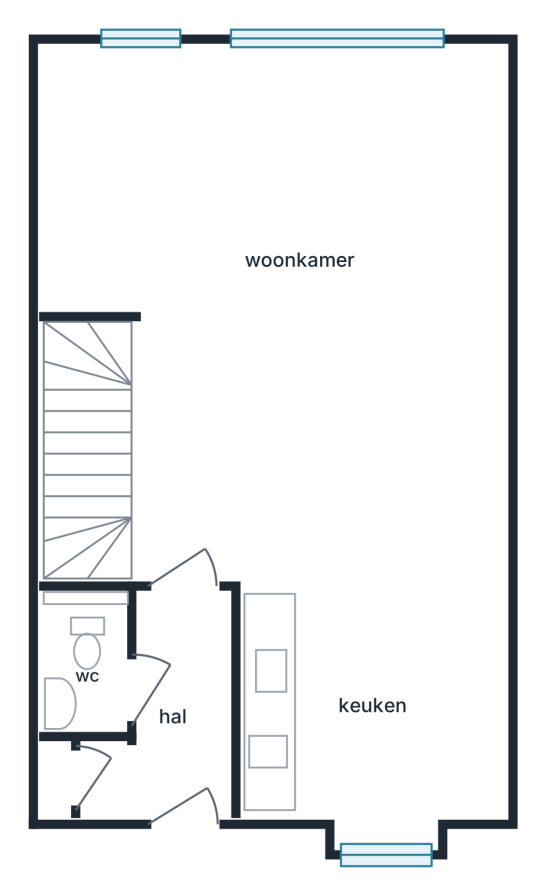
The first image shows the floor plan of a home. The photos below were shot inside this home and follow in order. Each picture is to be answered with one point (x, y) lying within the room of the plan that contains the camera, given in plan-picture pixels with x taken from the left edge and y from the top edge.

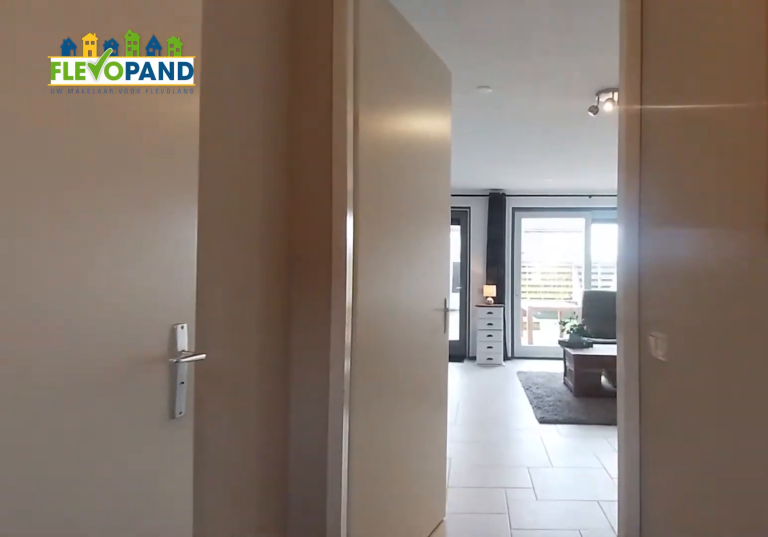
(172, 715)
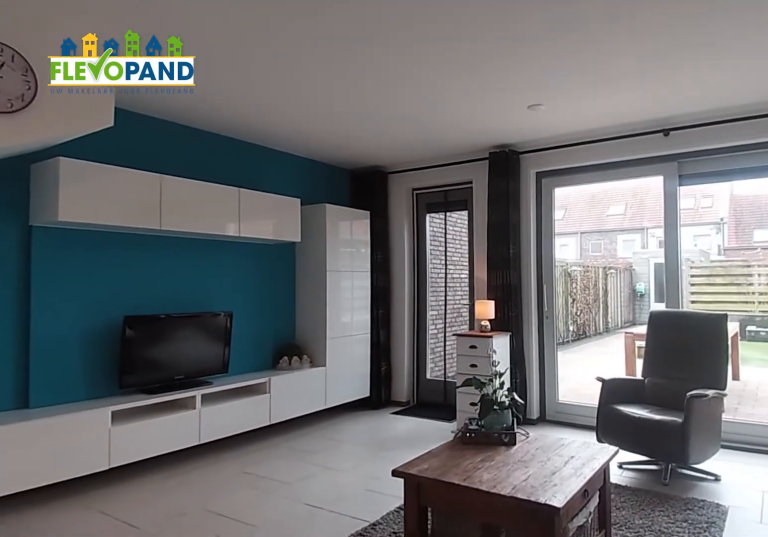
(289, 252)
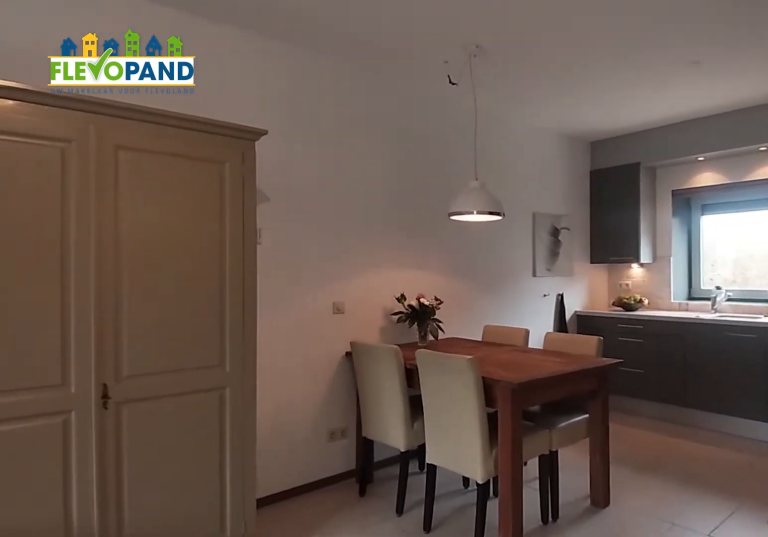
(289, 252)
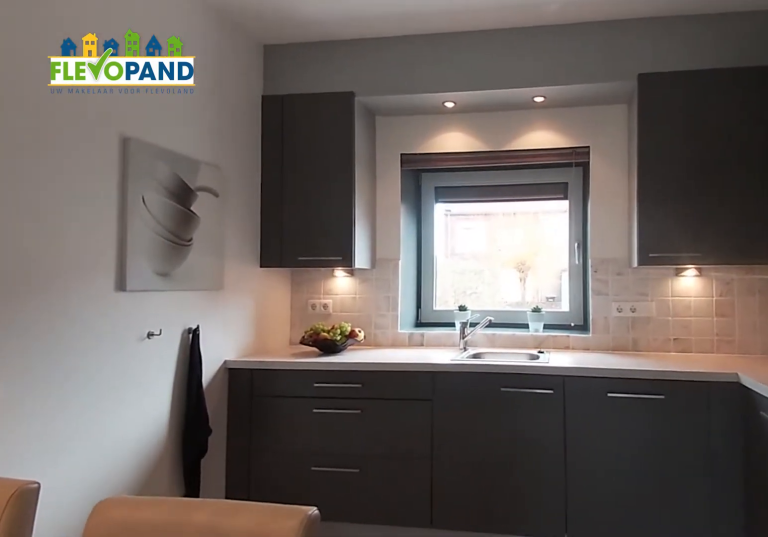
(373, 703)
